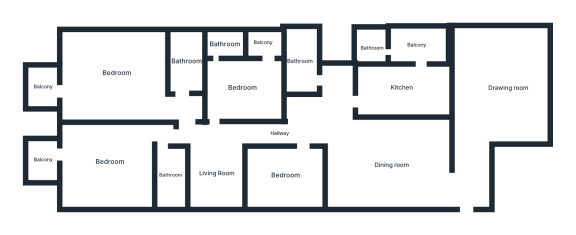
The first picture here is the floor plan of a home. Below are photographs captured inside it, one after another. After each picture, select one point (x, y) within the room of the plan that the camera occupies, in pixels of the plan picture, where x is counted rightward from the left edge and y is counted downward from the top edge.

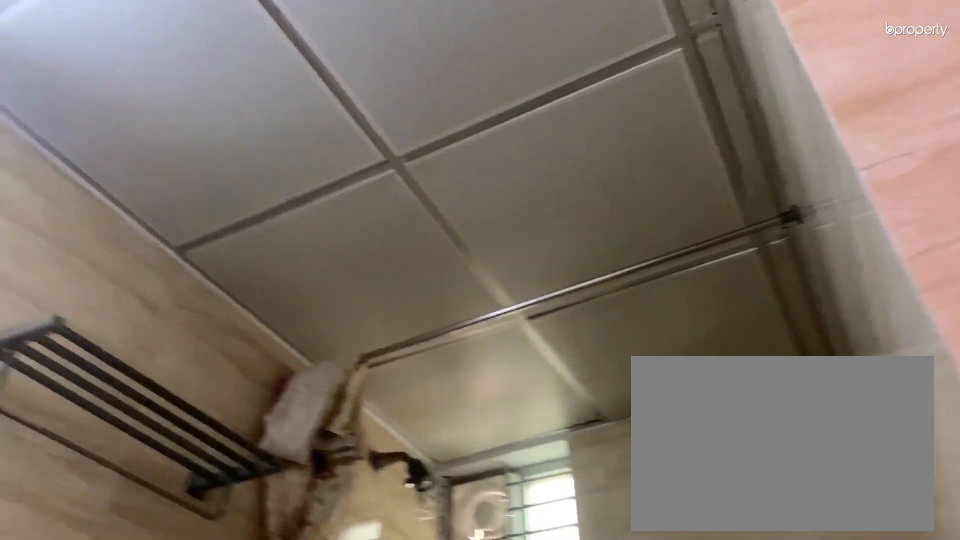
(301, 61)
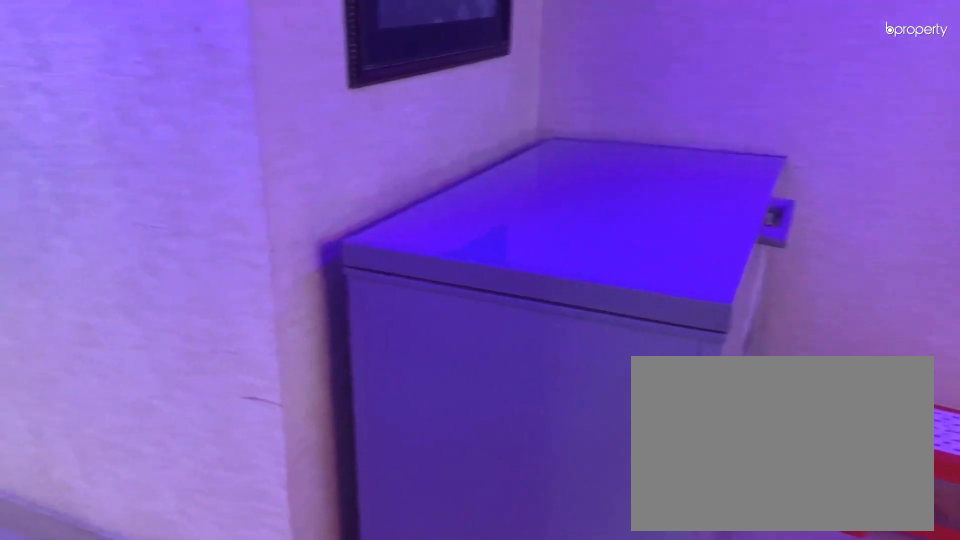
(280, 133)
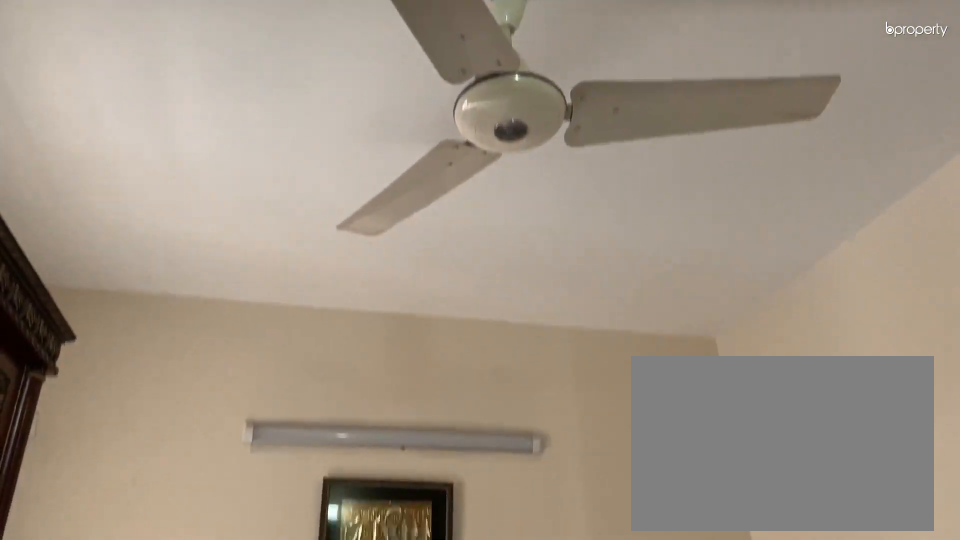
(243, 87)
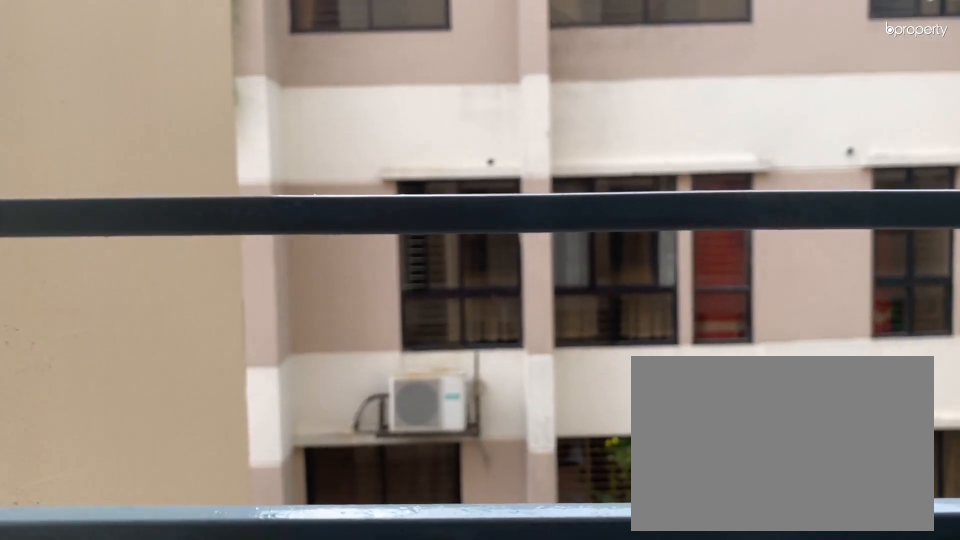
(262, 43)
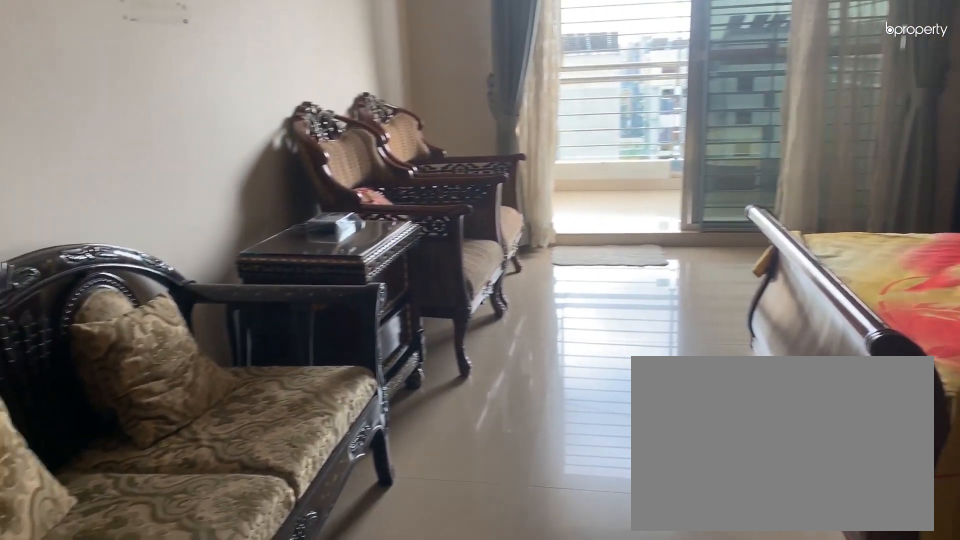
(115, 72)
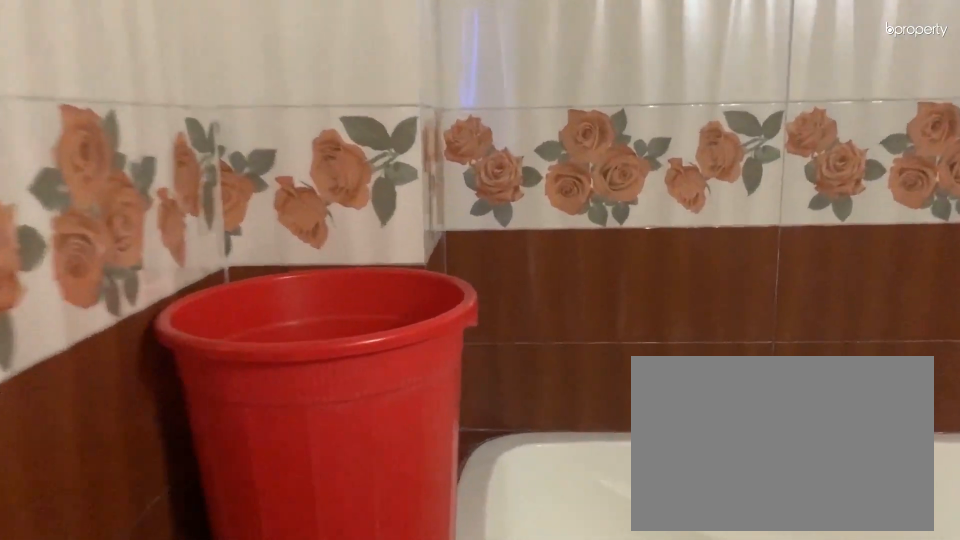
(186, 61)
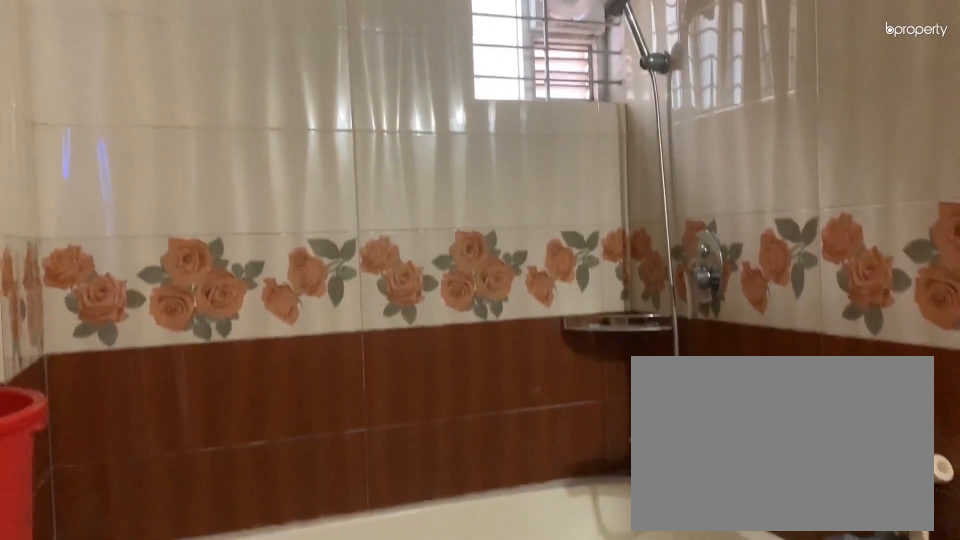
(186, 61)
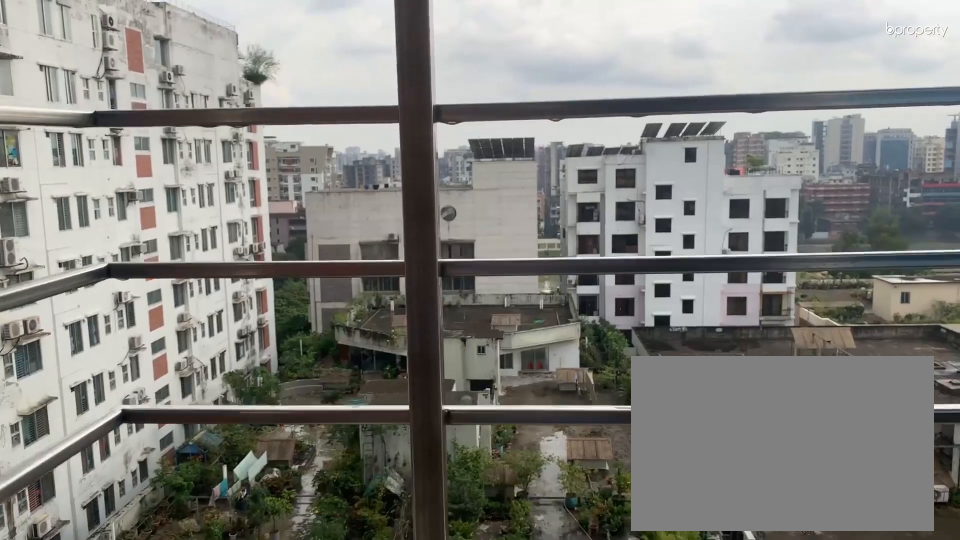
(42, 85)
